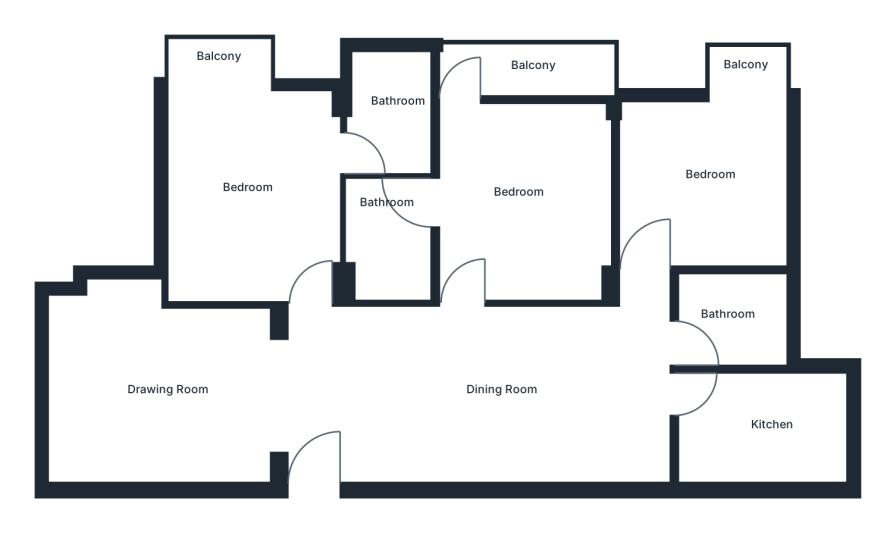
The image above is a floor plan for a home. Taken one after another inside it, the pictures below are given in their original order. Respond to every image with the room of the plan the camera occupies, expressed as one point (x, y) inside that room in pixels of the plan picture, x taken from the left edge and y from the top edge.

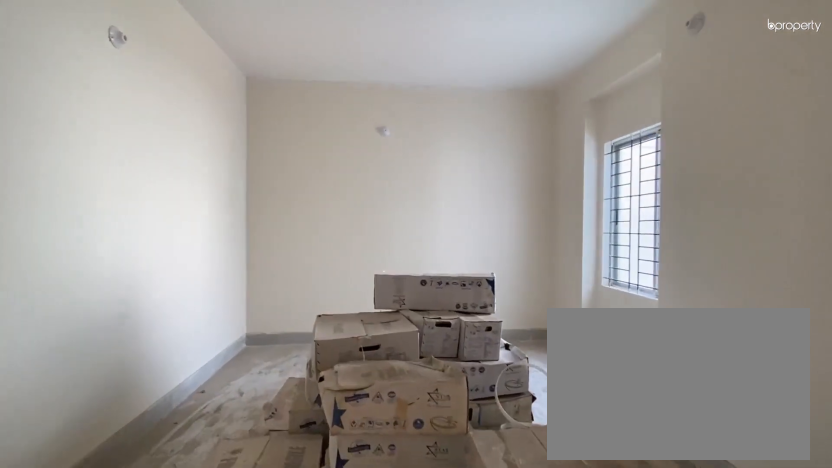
(166, 398)
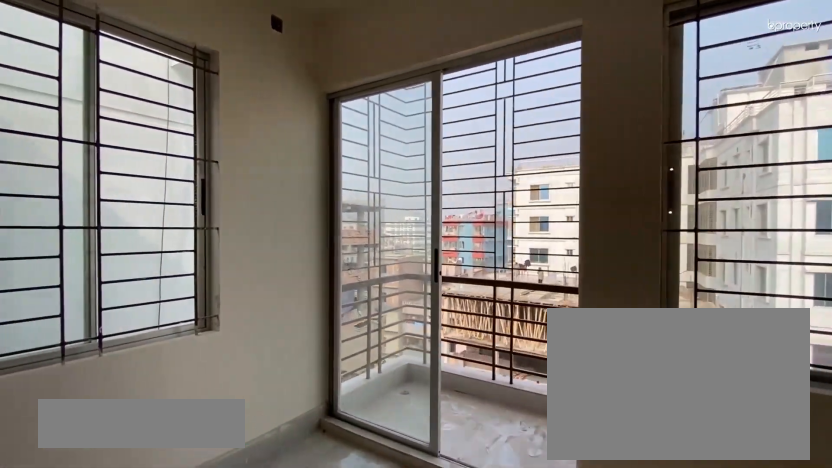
(245, 184)
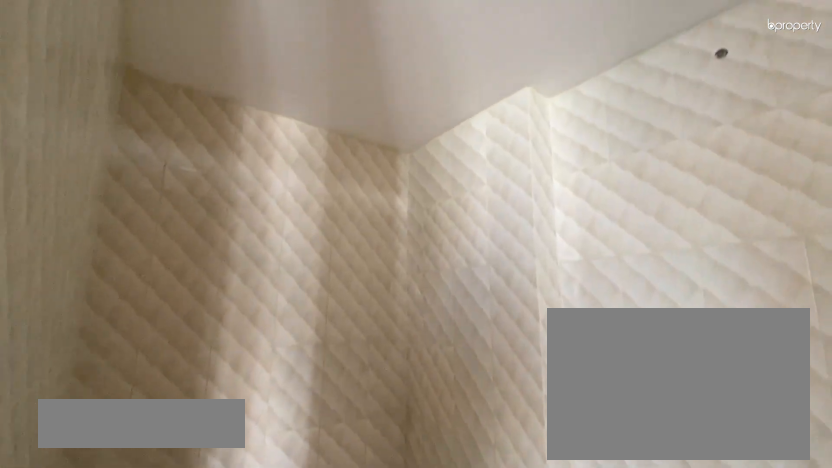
(388, 239)
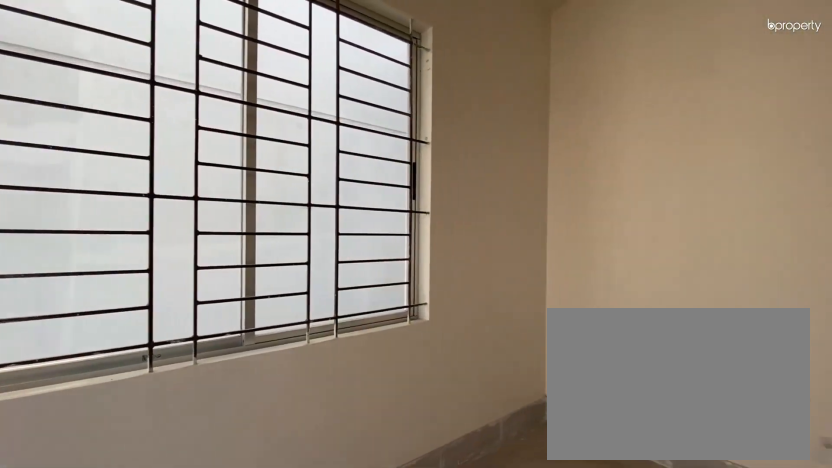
(717, 174)
